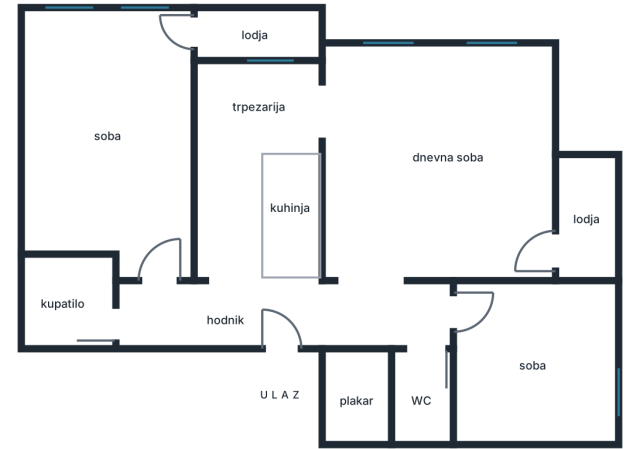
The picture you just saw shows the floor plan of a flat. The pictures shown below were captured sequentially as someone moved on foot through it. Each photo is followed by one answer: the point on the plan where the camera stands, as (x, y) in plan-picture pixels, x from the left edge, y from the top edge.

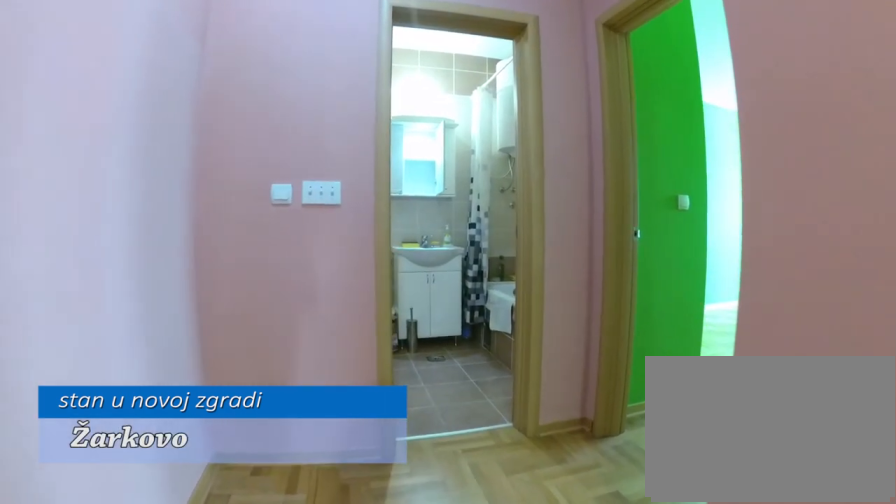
(222, 316)
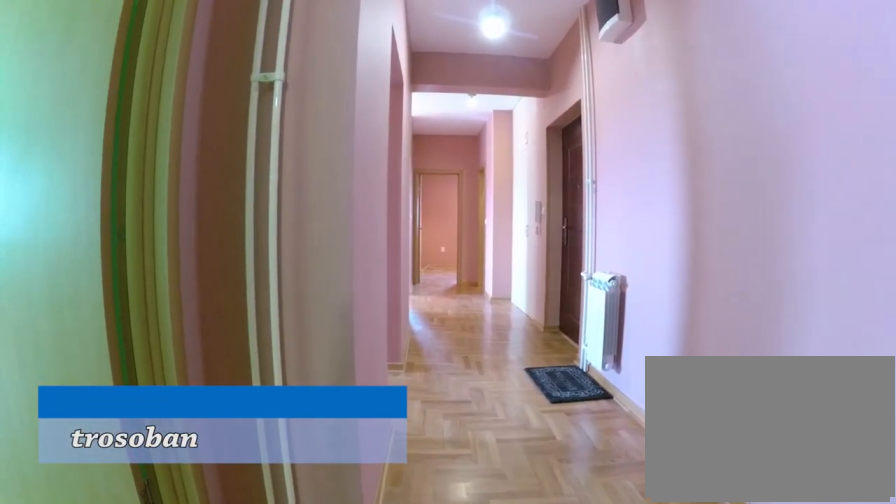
(106, 314)
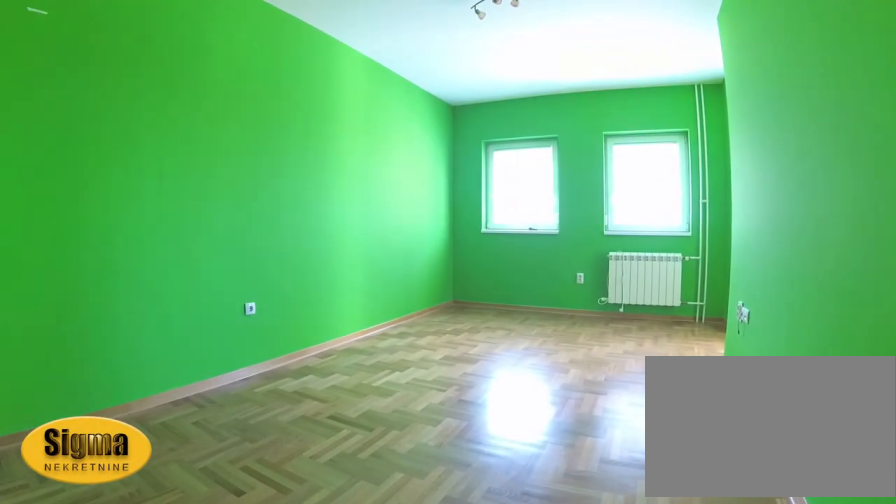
(164, 277)
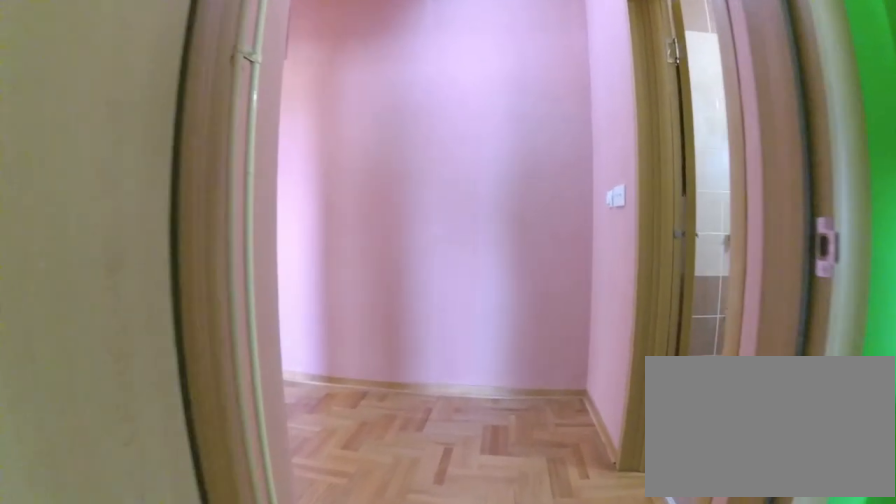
(159, 245)
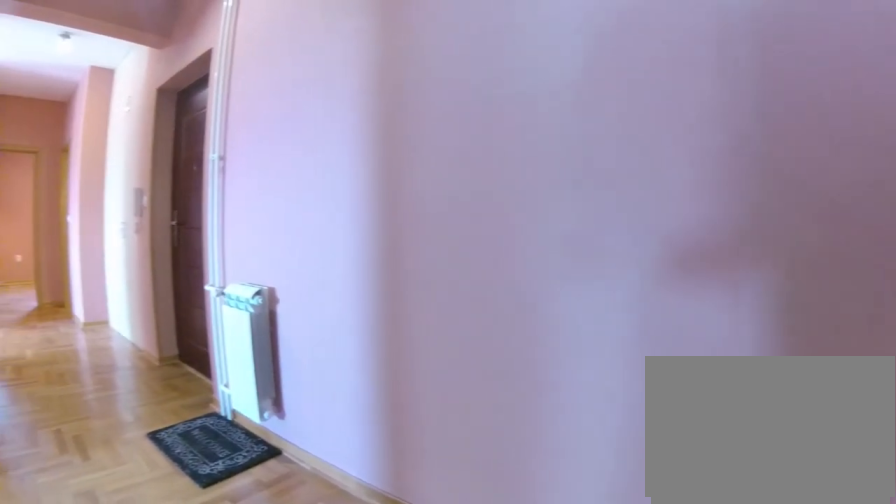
(153, 291)
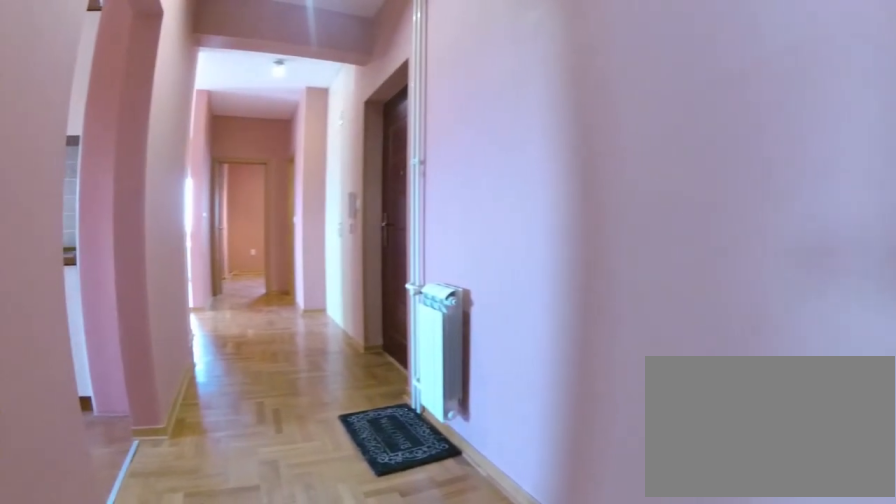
(149, 300)
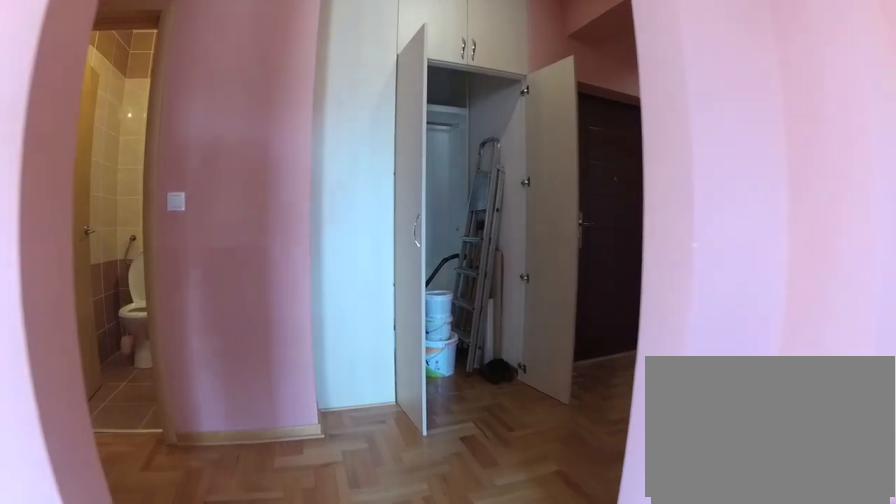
(380, 241)
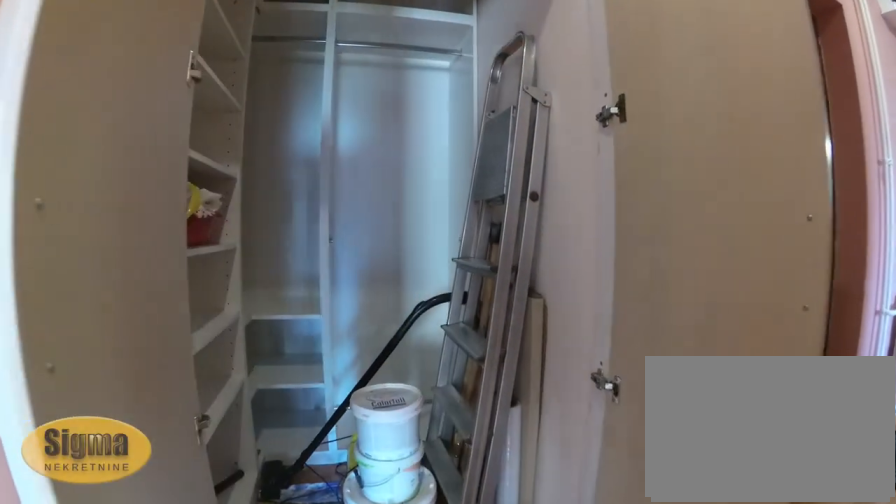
(370, 293)
